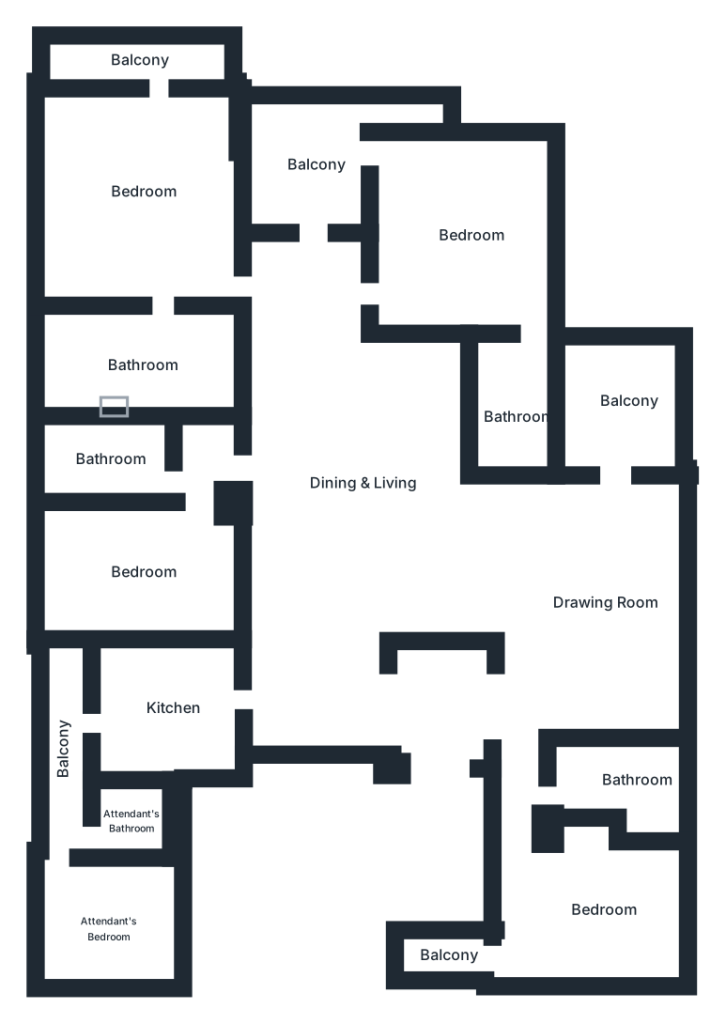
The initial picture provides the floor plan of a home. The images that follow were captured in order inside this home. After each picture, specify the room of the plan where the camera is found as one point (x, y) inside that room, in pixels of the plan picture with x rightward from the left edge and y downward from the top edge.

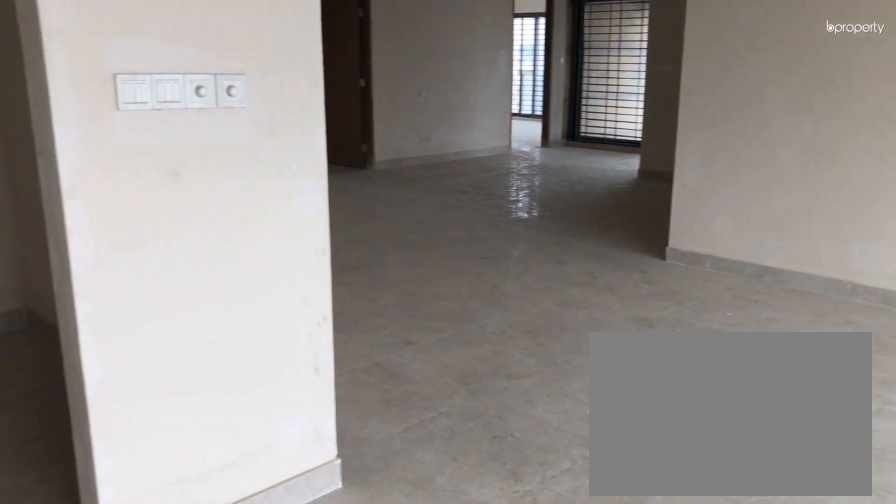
(594, 595)
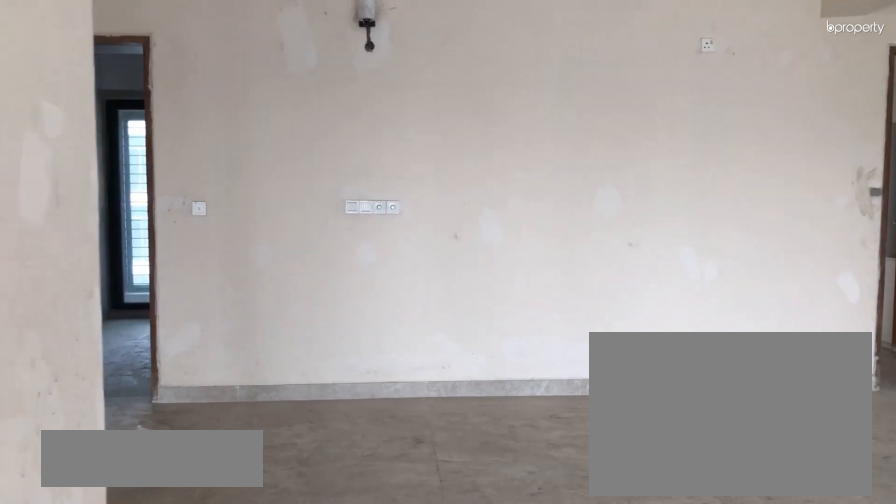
(350, 493)
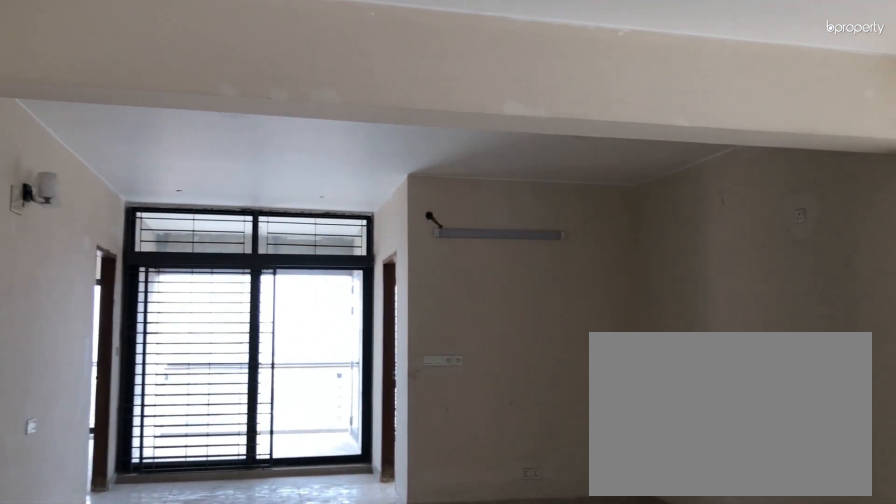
(351, 485)
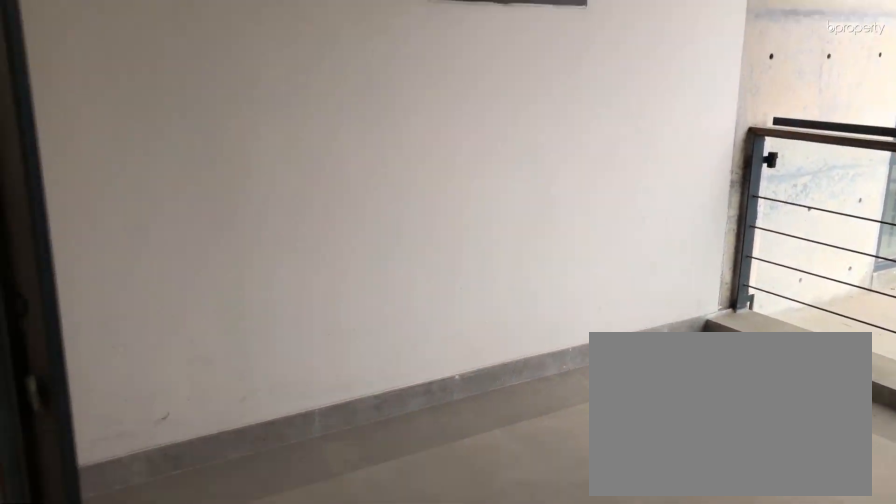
(617, 402)
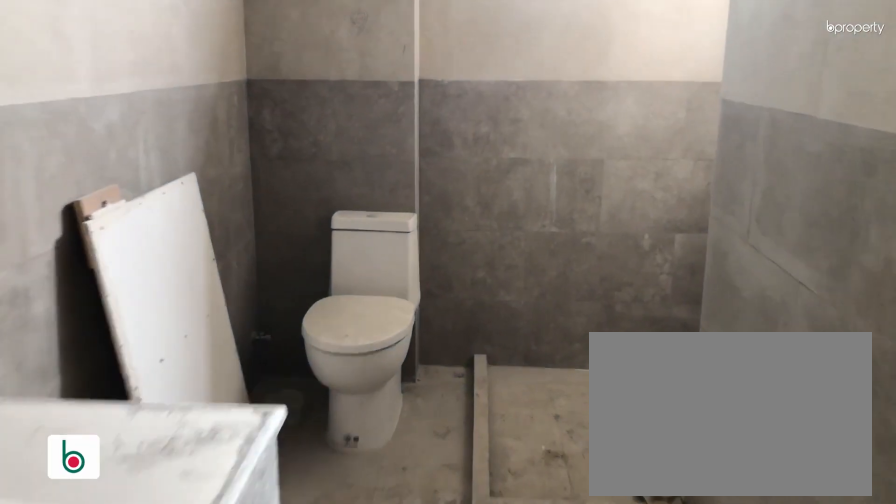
(572, 779)
